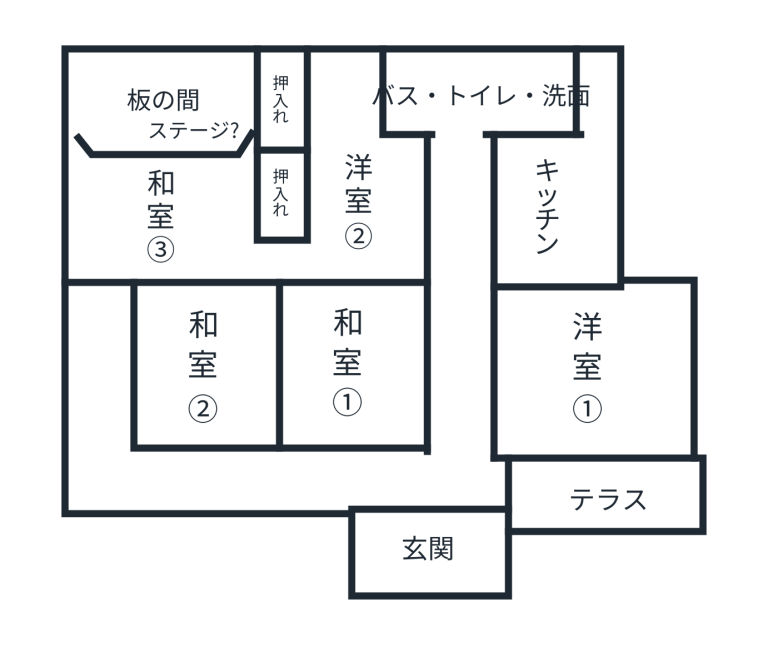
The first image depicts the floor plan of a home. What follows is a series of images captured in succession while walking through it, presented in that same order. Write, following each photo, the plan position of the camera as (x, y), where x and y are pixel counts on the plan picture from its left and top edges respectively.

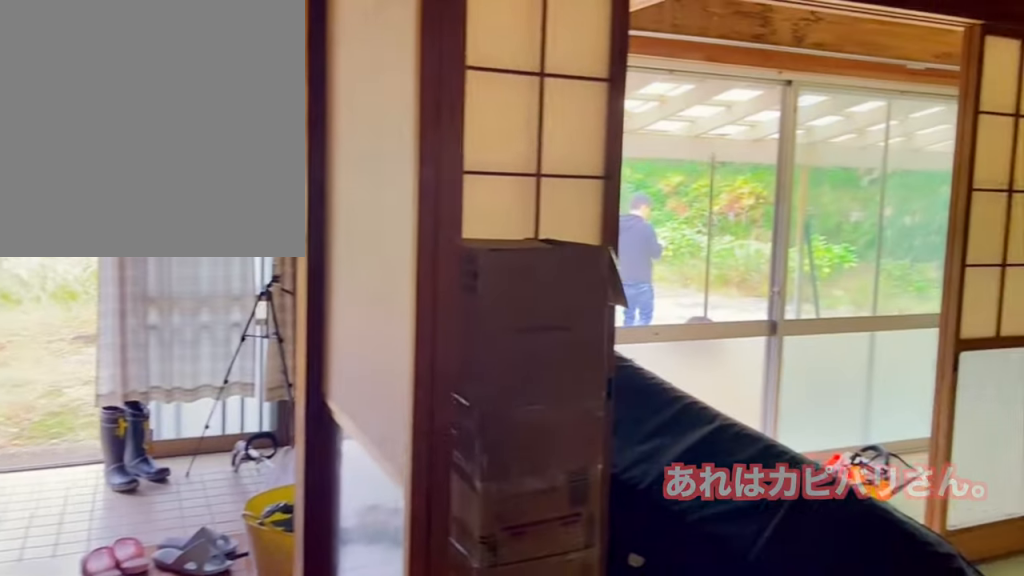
(476, 402)
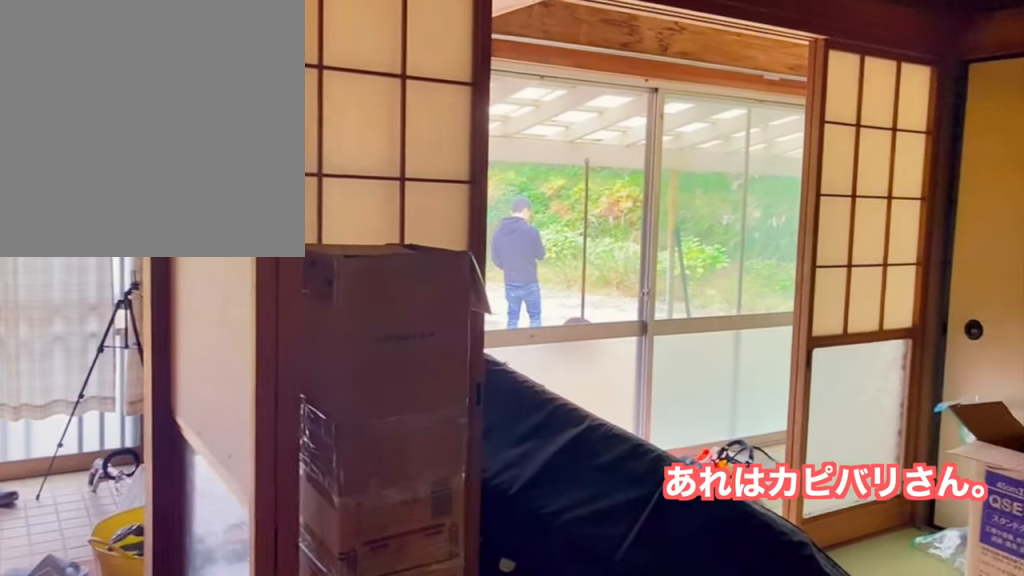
(474, 408)
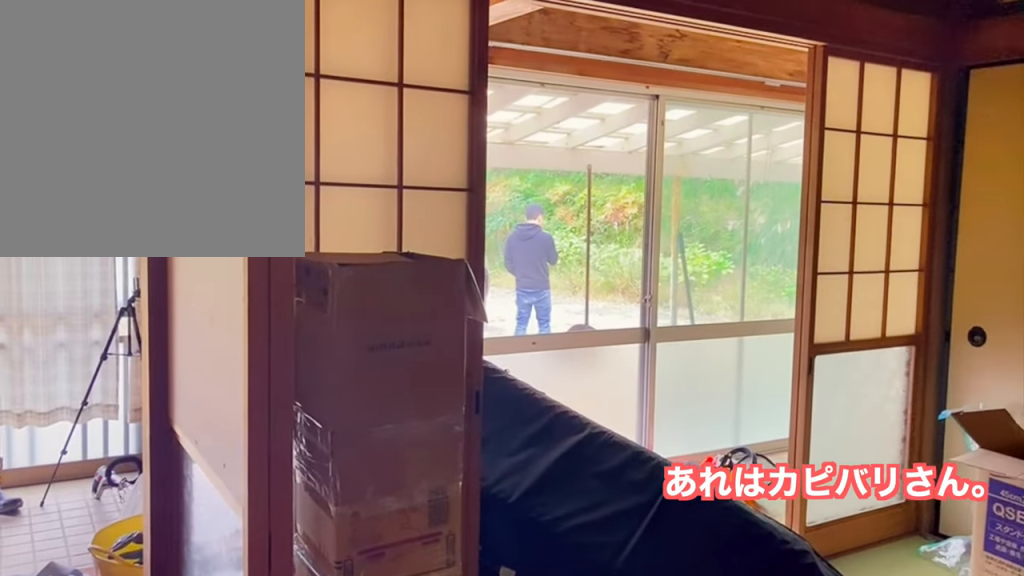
(474, 415)
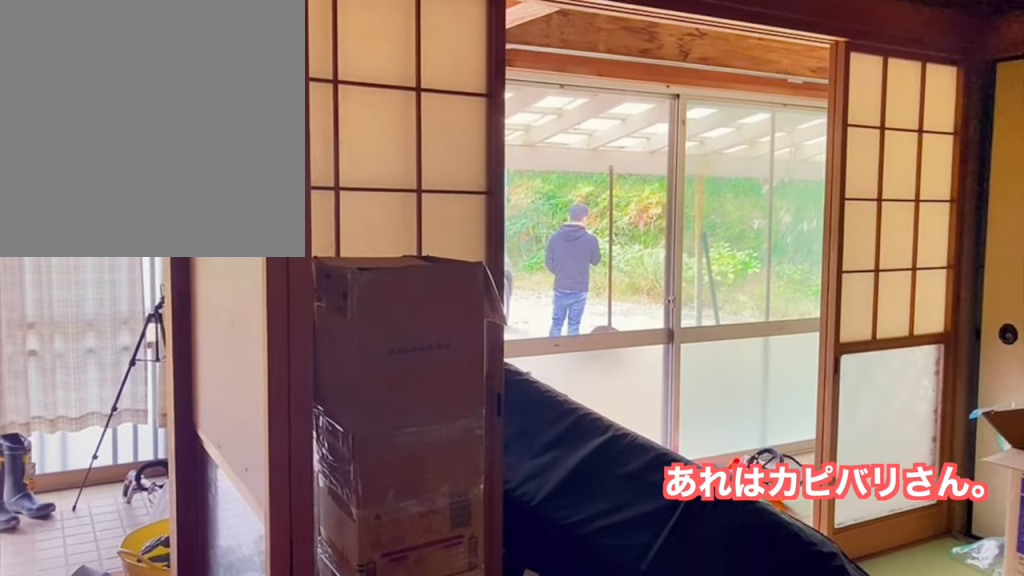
(471, 431)
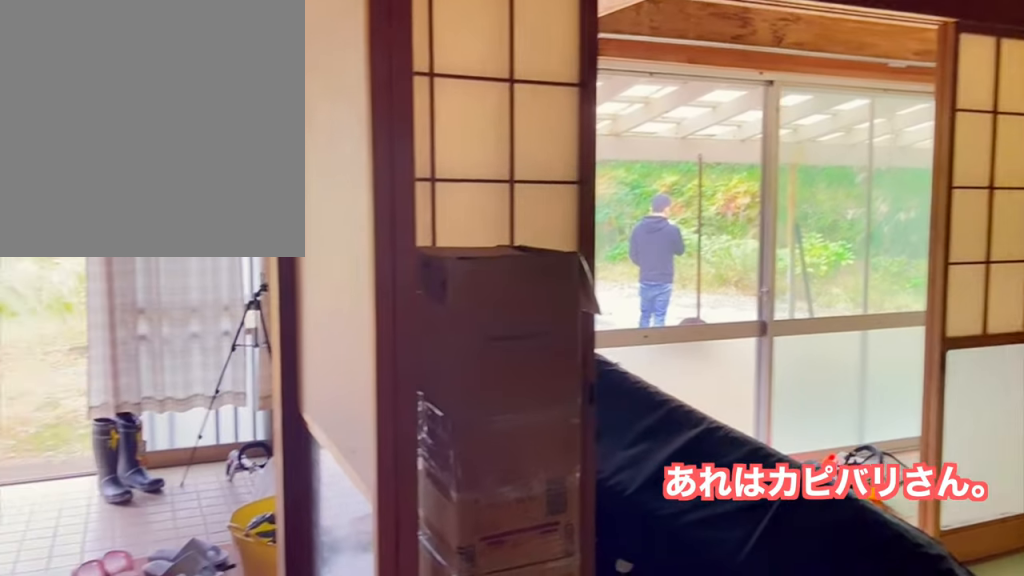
(470, 441)
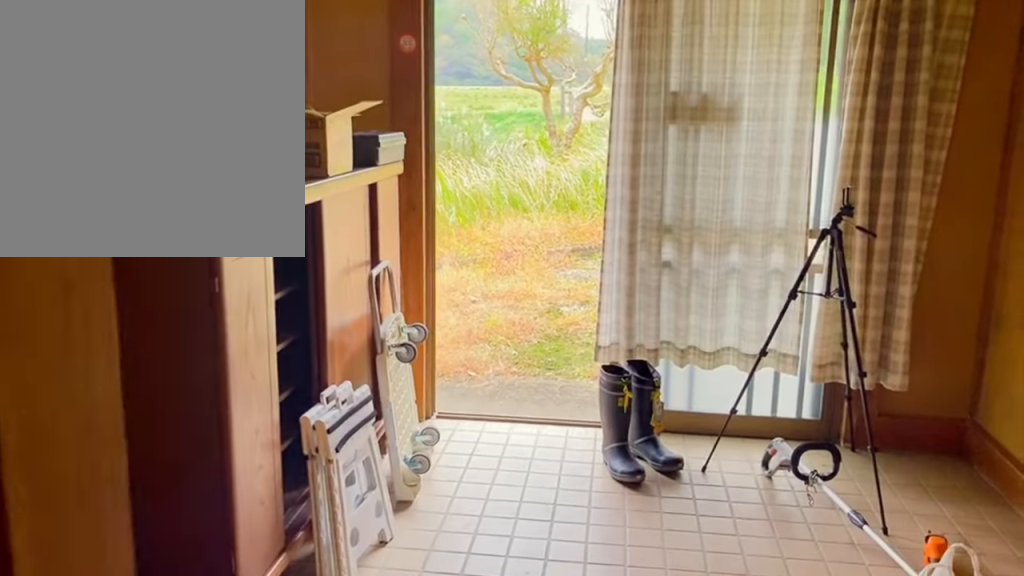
(454, 535)
